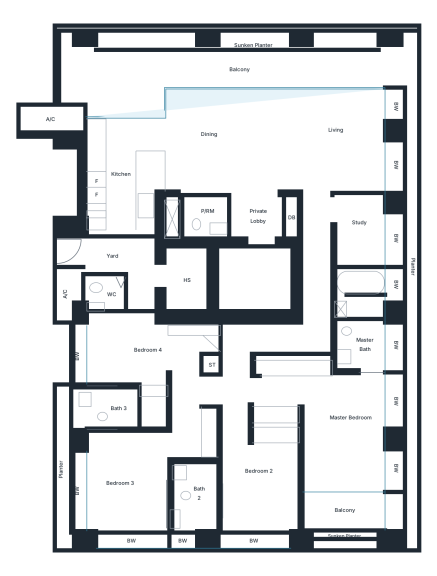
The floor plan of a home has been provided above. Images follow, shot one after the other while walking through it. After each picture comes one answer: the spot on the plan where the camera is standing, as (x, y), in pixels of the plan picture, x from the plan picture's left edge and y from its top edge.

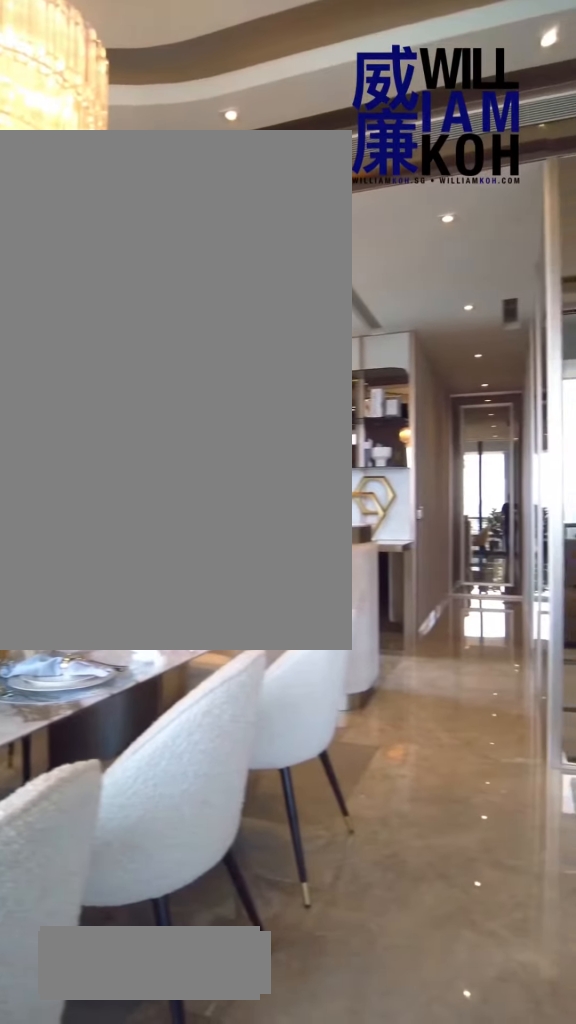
(338, 109)
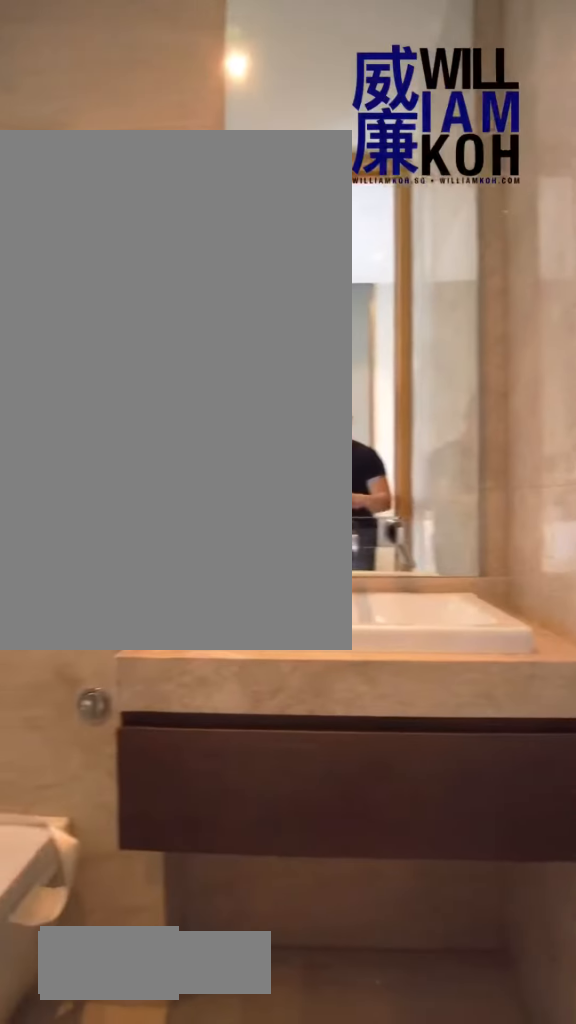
(198, 482)
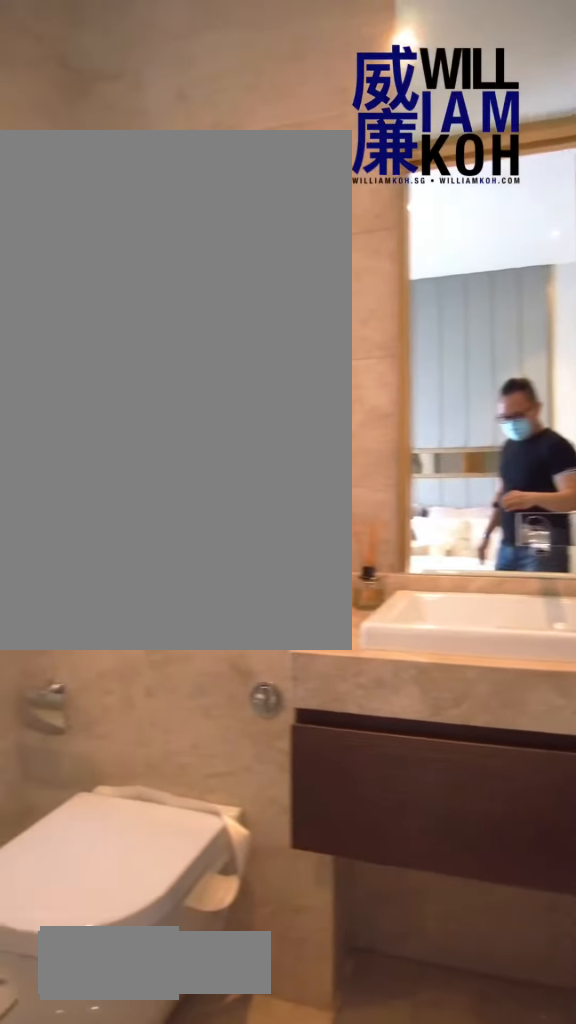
(198, 482)
